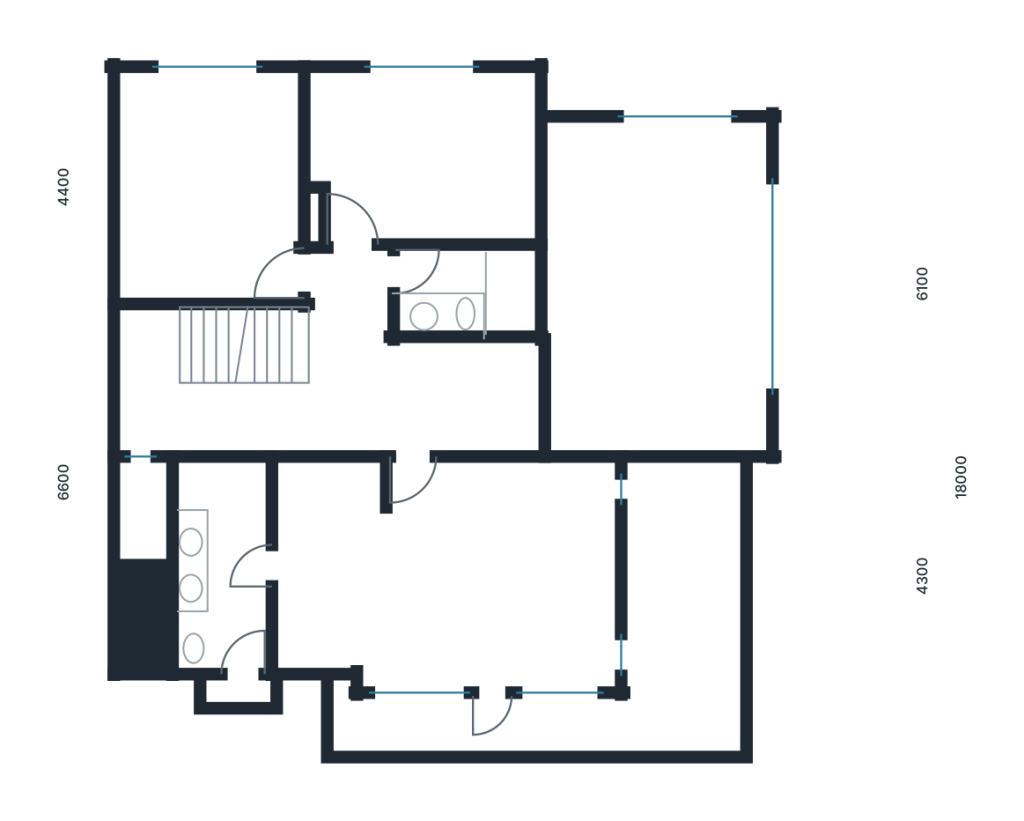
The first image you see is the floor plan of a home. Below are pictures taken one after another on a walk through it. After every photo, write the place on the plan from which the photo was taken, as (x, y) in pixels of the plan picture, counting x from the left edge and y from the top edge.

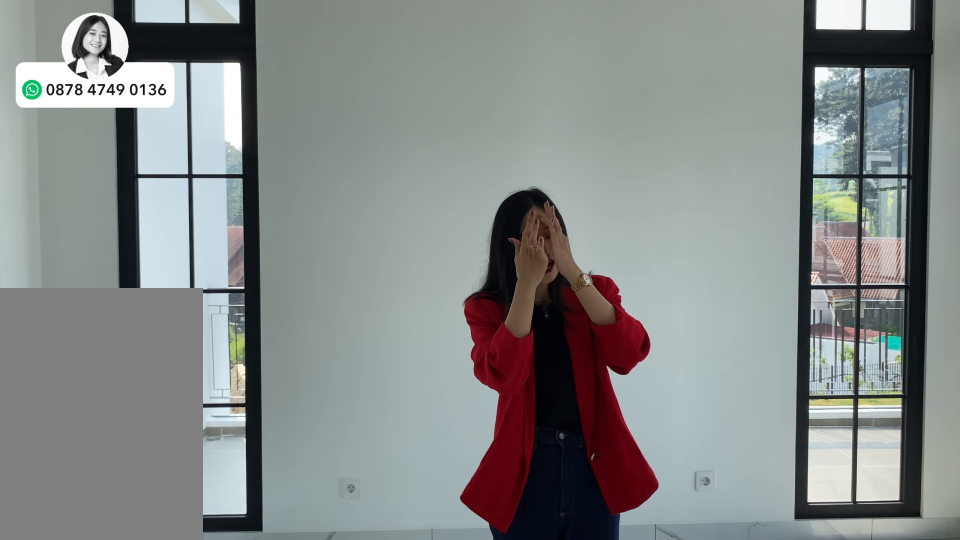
(518, 540)
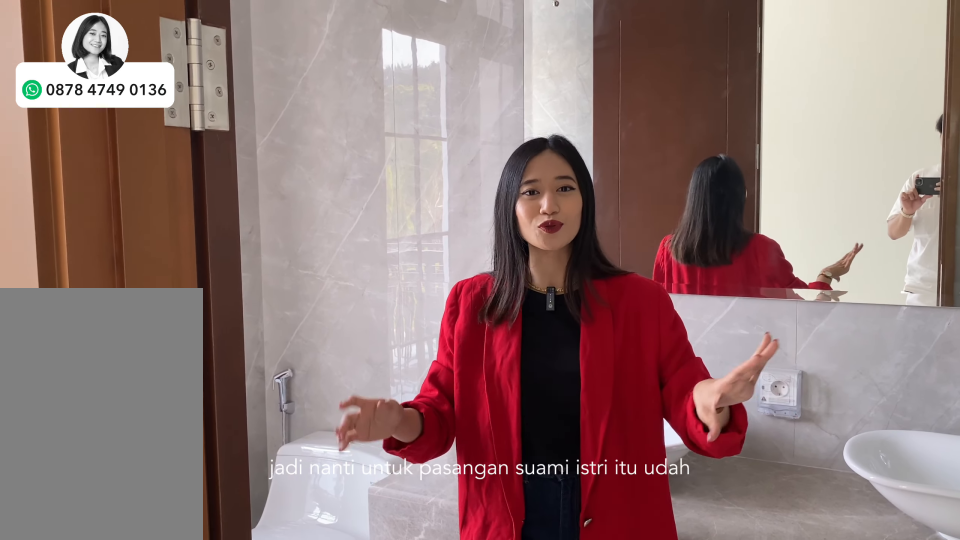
(236, 553)
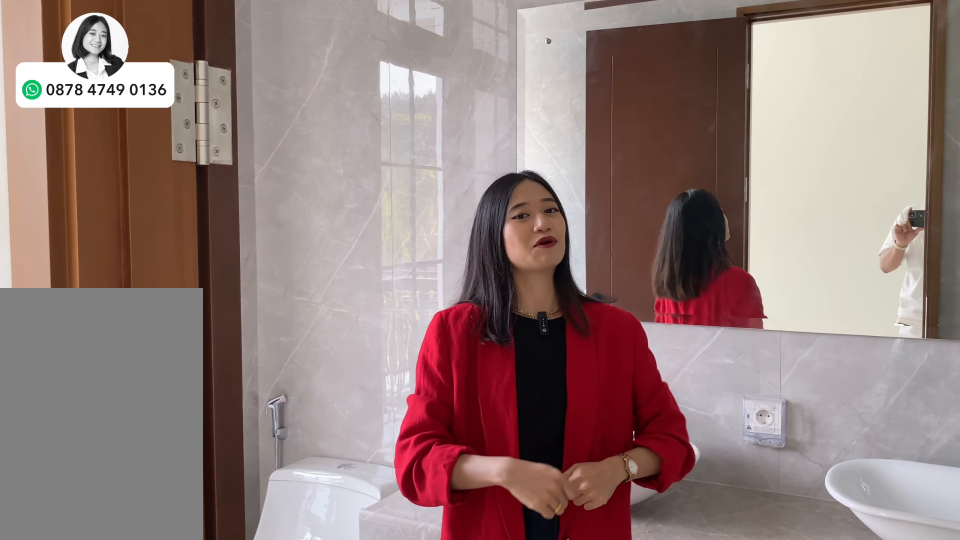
(236, 553)
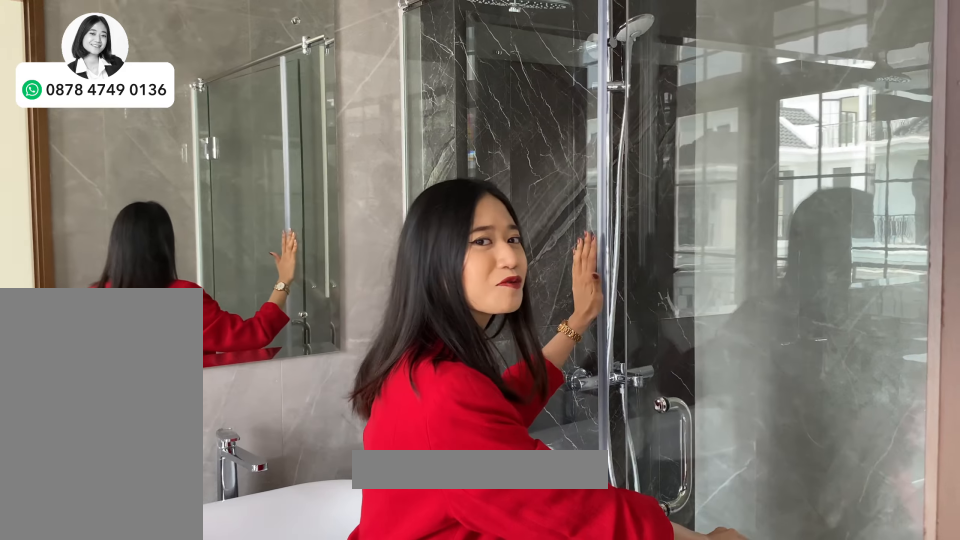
(236, 553)
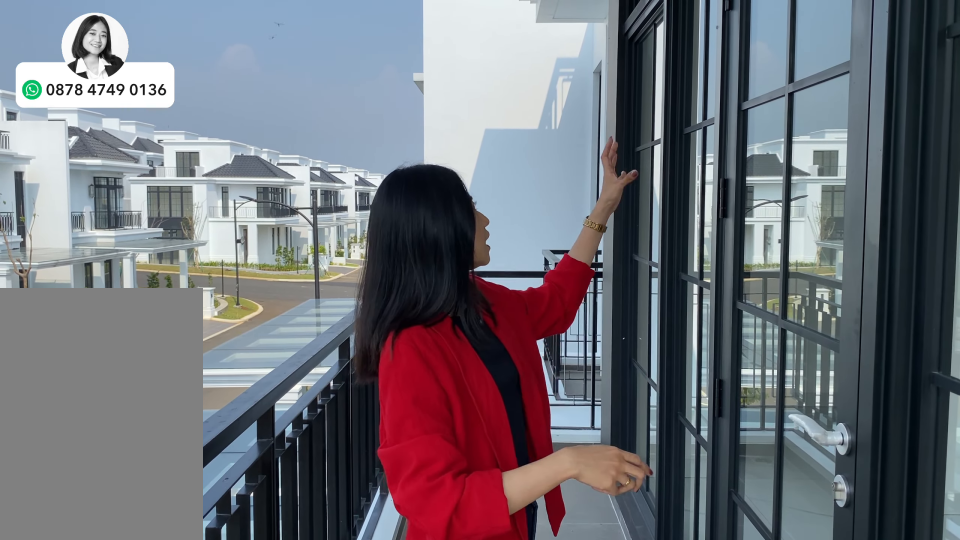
(536, 729)
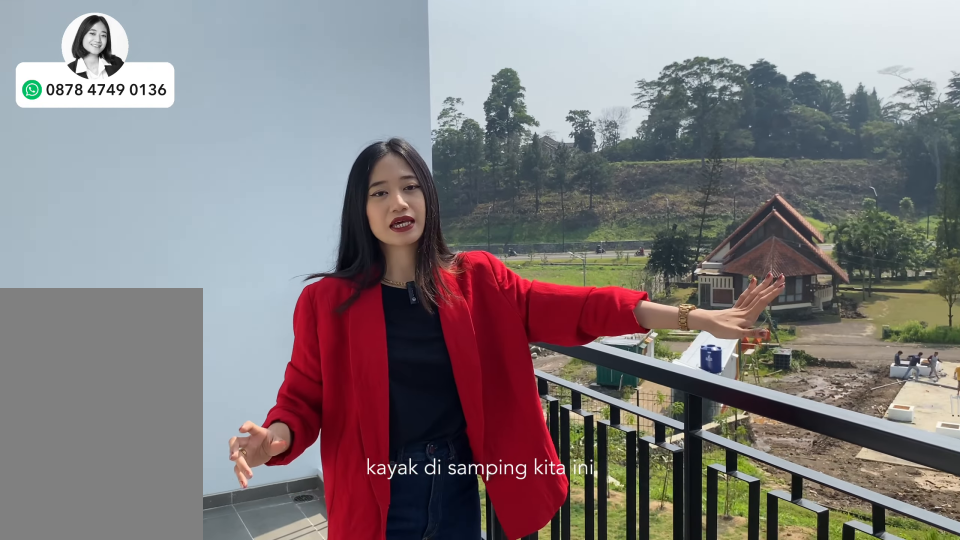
(697, 589)
